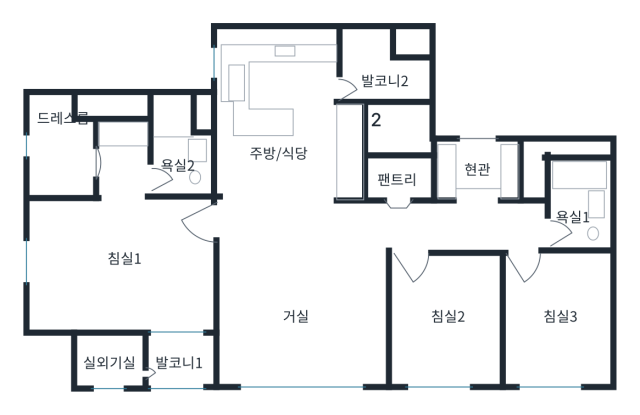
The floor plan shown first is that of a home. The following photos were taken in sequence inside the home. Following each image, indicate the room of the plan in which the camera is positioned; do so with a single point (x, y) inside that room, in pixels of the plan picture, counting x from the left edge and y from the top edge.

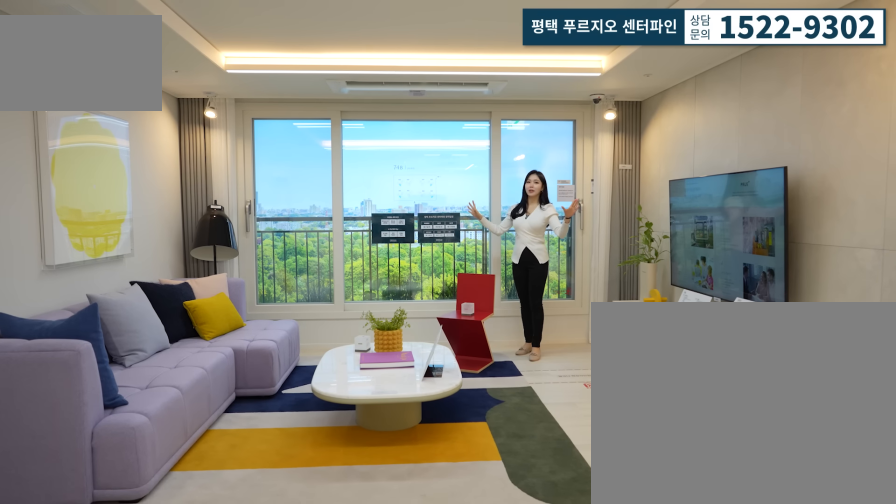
(298, 307)
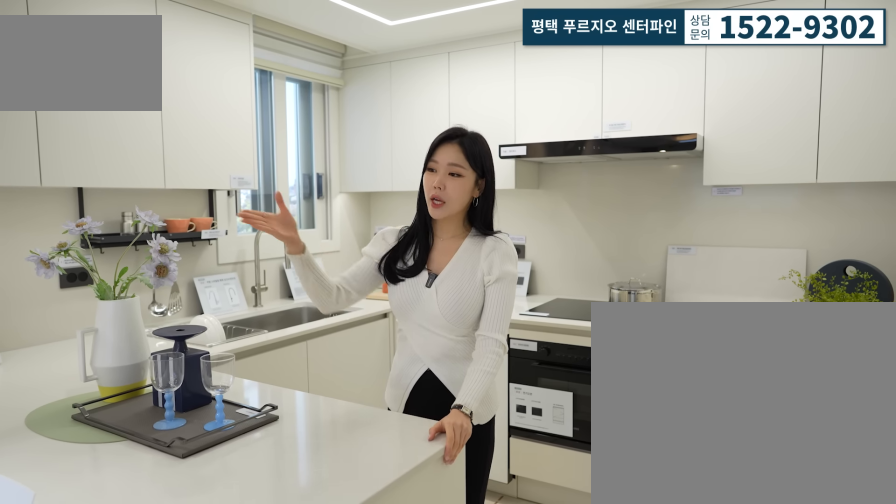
(291, 125)
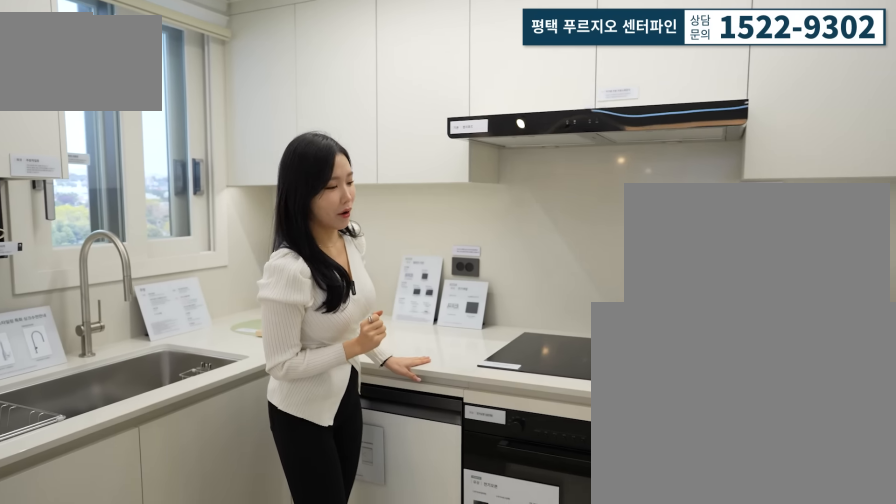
(291, 126)
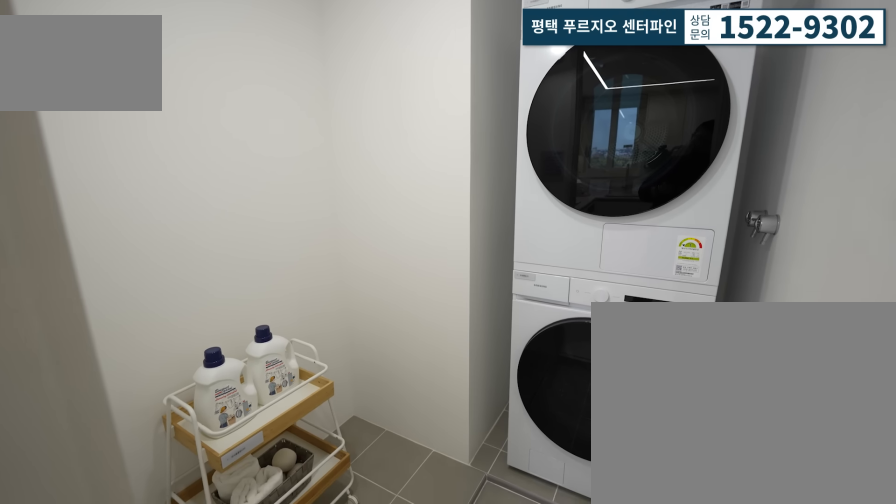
(386, 74)
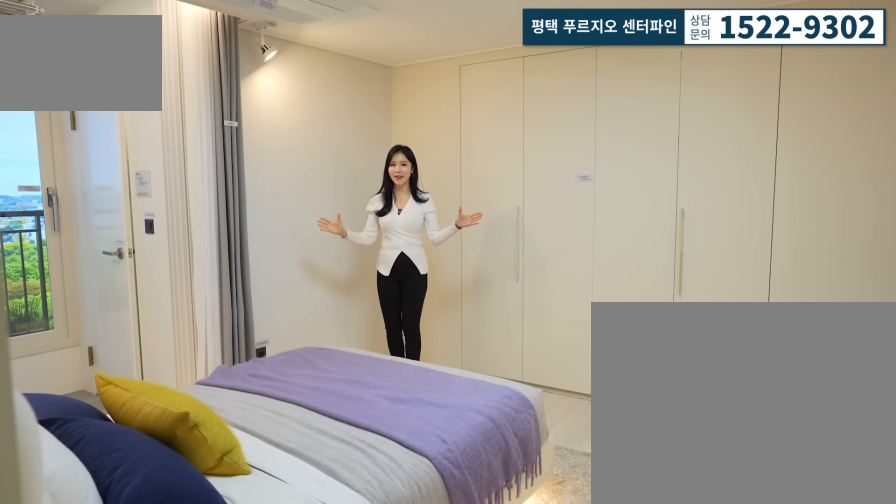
(120, 256)
